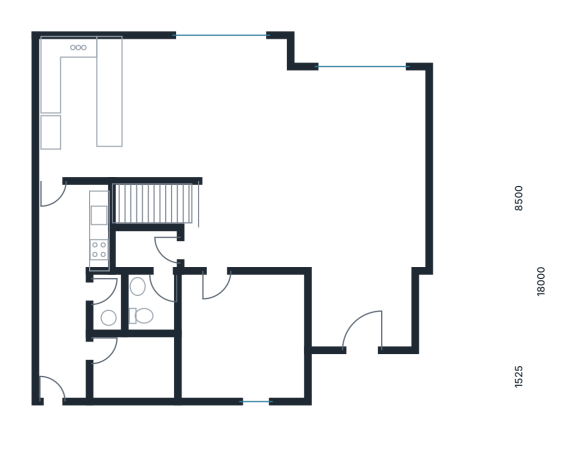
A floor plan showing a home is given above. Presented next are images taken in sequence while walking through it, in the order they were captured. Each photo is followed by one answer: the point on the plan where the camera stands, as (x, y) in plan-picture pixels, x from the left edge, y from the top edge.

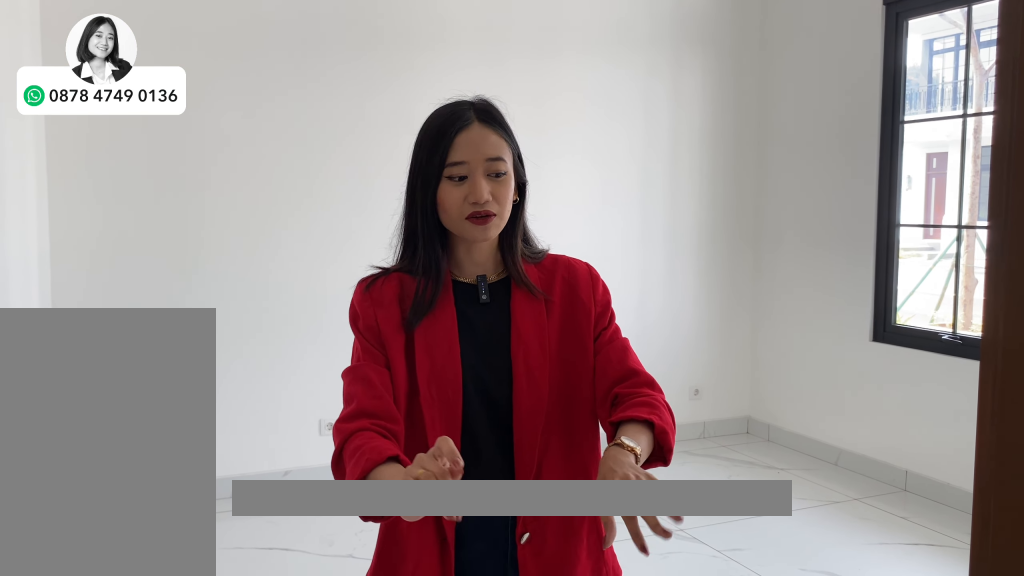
(253, 312)
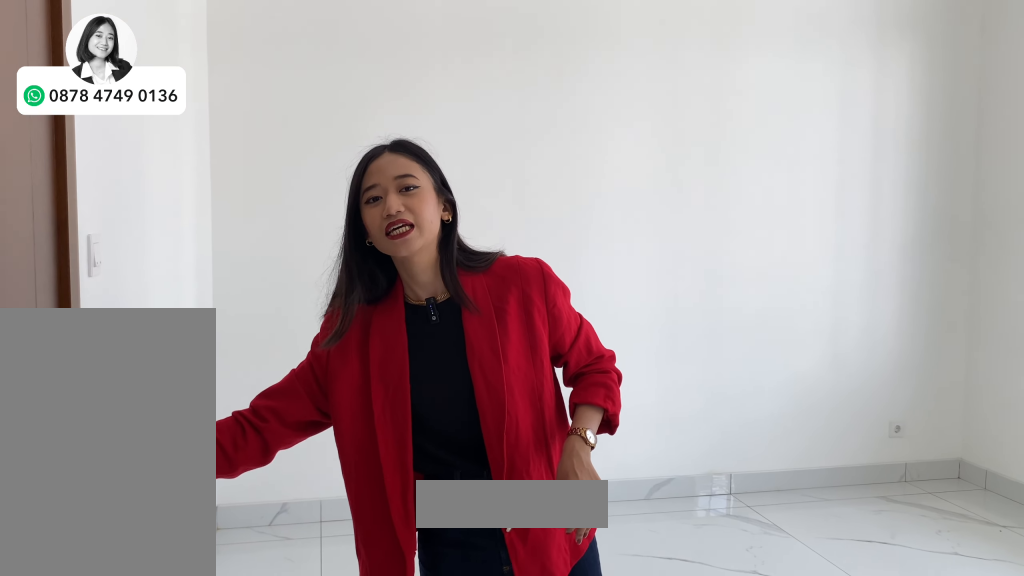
(253, 312)
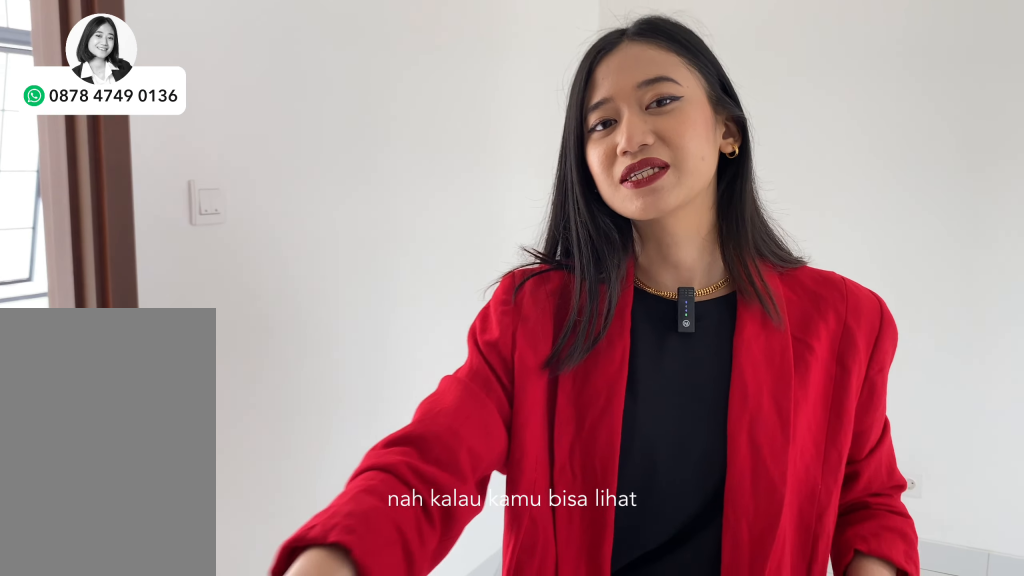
(253, 312)
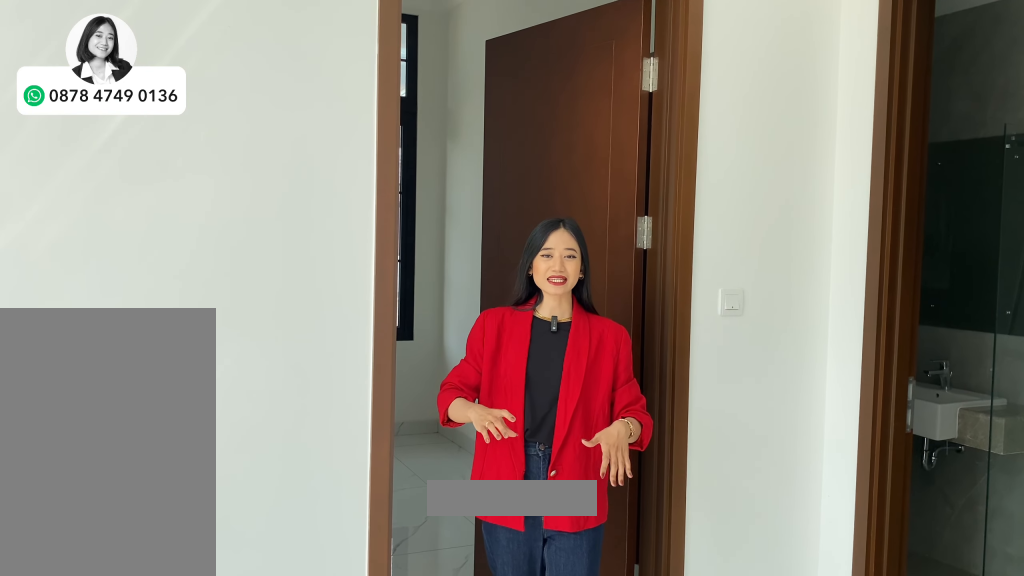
(232, 246)
